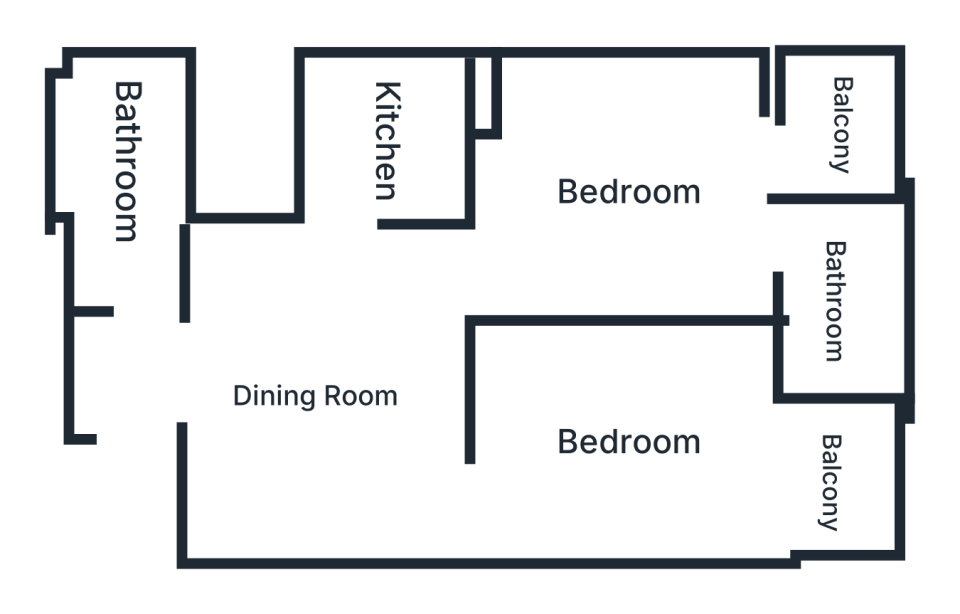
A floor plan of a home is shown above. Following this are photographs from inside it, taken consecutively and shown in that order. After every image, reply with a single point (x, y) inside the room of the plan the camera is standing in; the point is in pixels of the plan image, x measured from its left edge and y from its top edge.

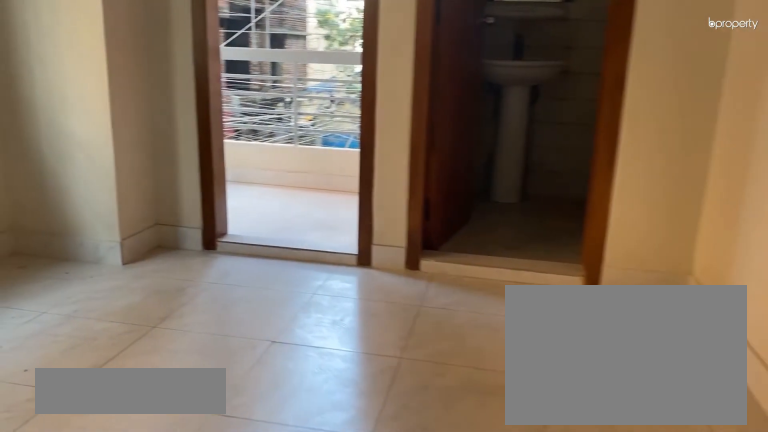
(626, 191)
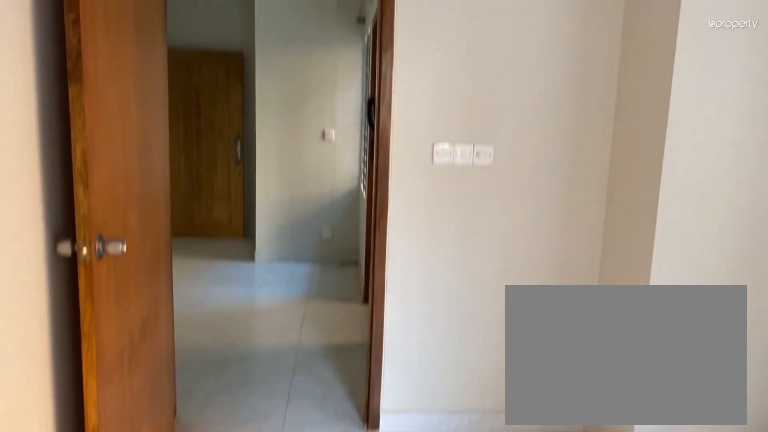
(626, 191)
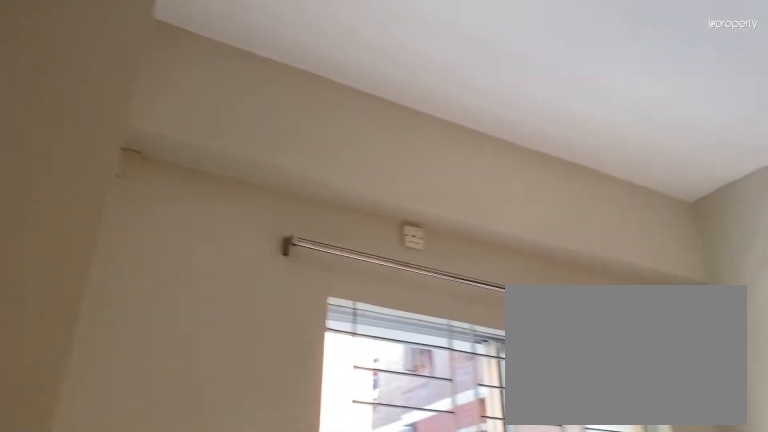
(626, 191)
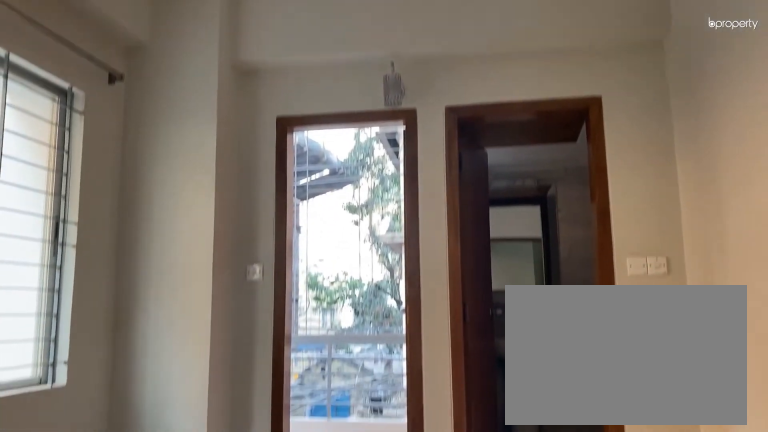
(626, 191)
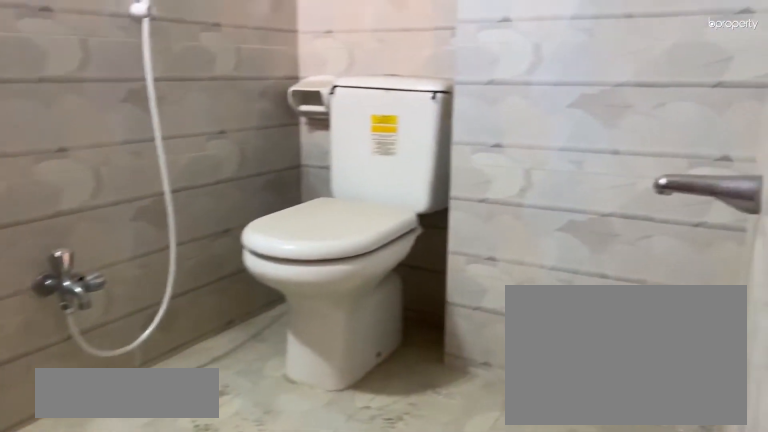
(840, 318)
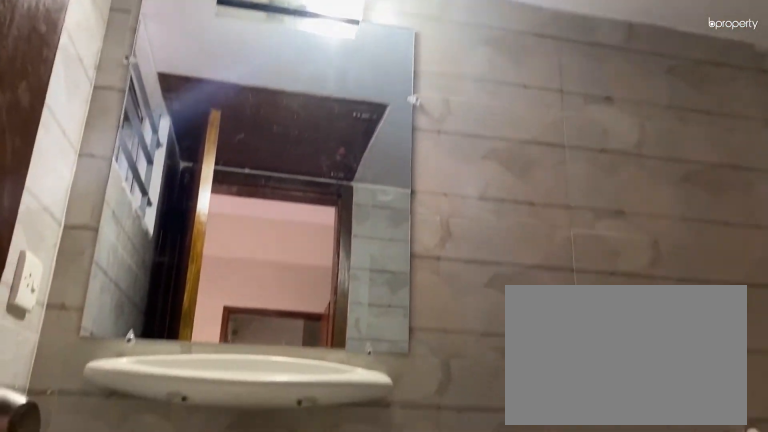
(840, 318)
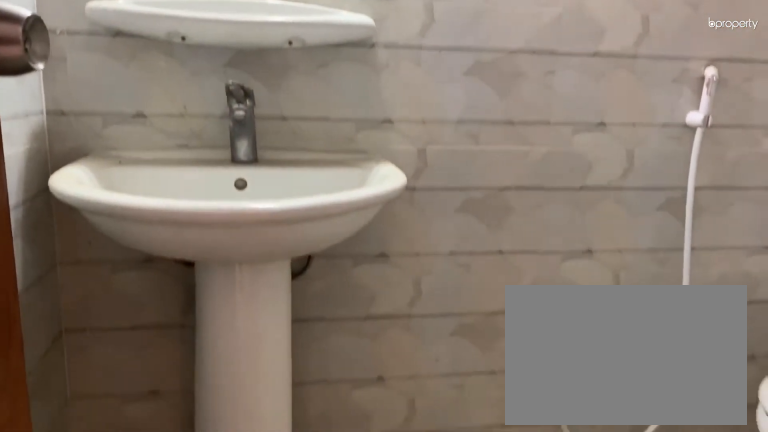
(840, 318)
